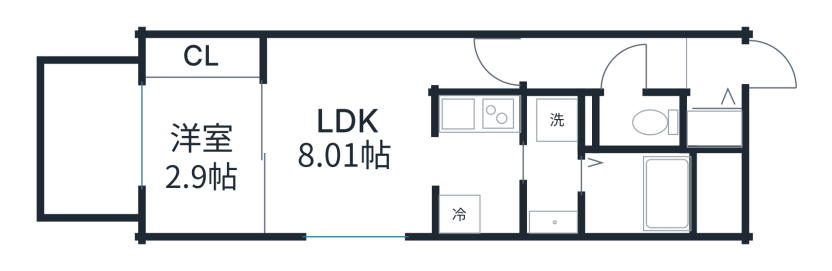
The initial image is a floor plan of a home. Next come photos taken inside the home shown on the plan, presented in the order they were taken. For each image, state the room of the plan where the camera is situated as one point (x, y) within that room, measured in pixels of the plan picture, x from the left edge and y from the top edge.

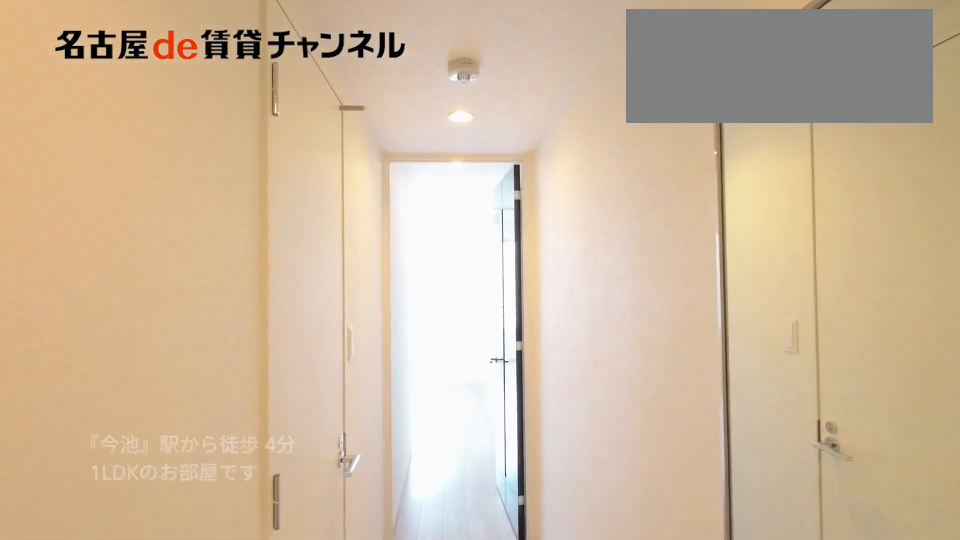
(714, 71)
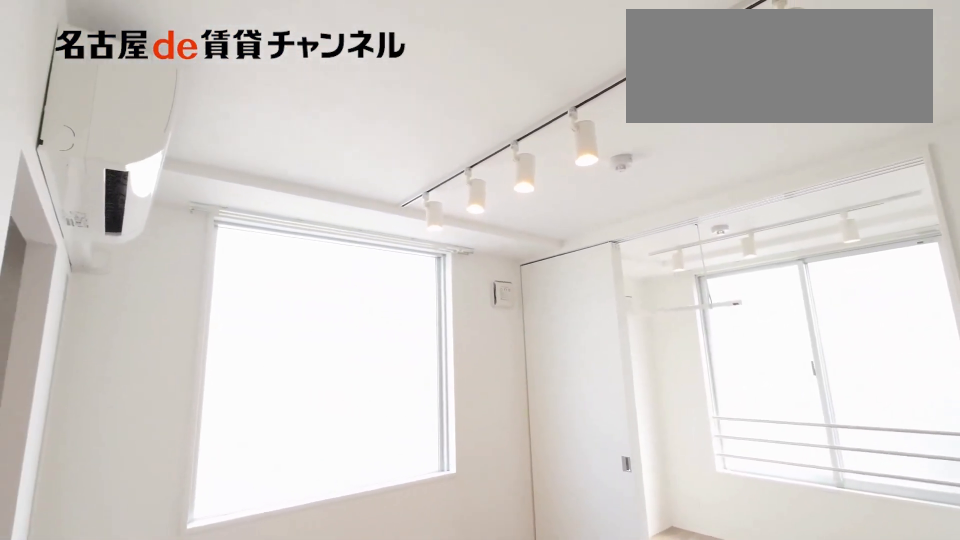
(362, 125)
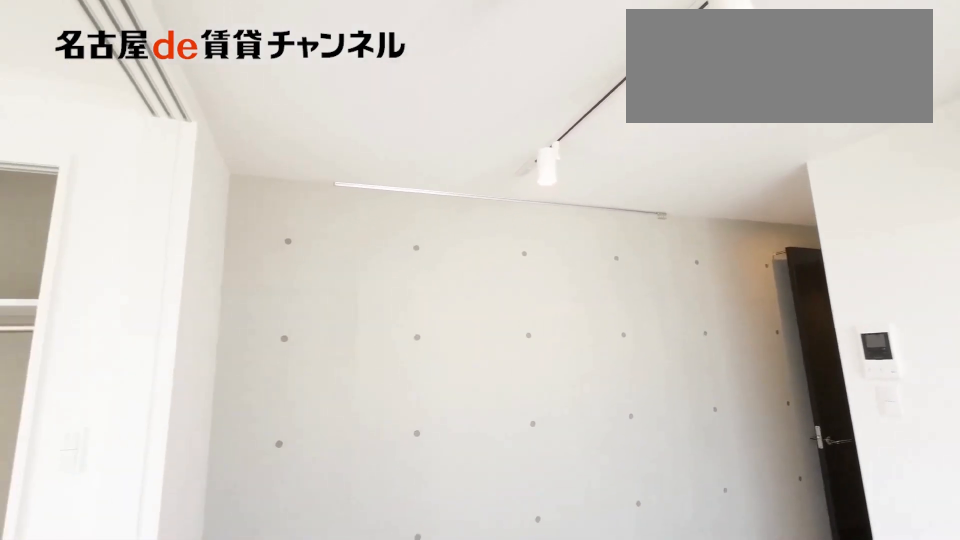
(362, 125)
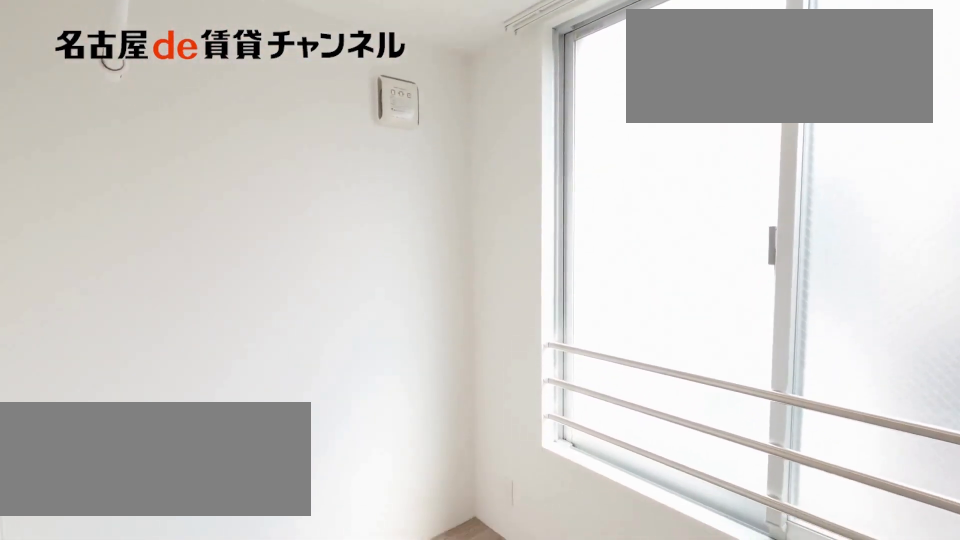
(200, 157)
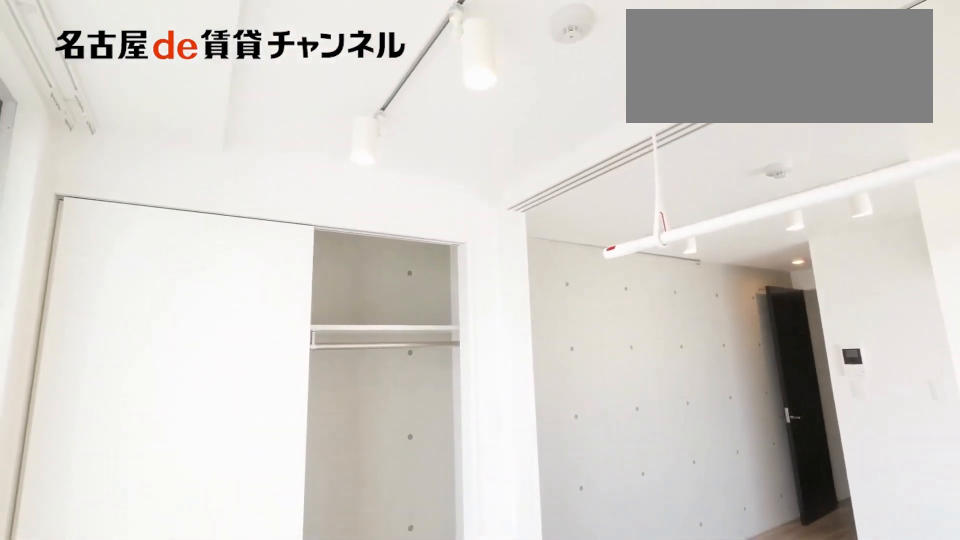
(200, 157)
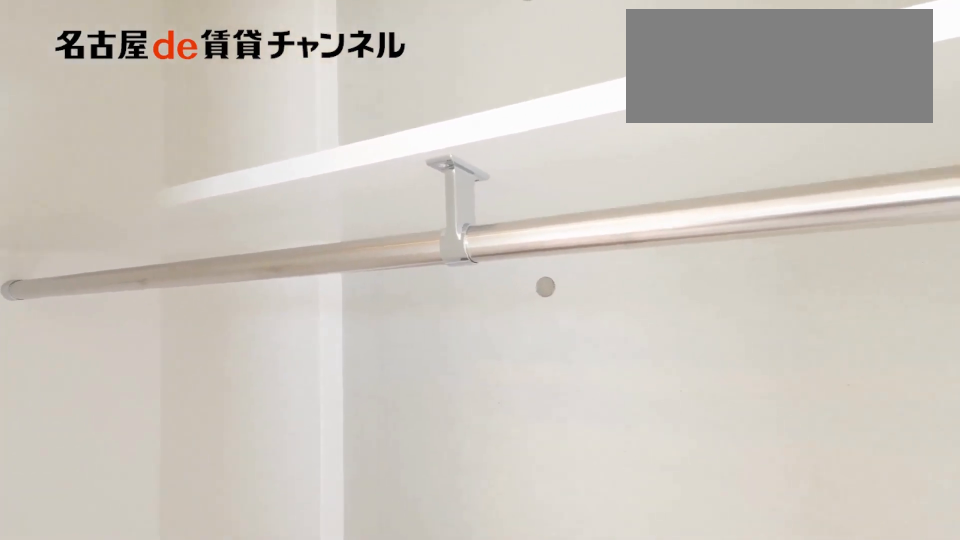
(200, 58)
